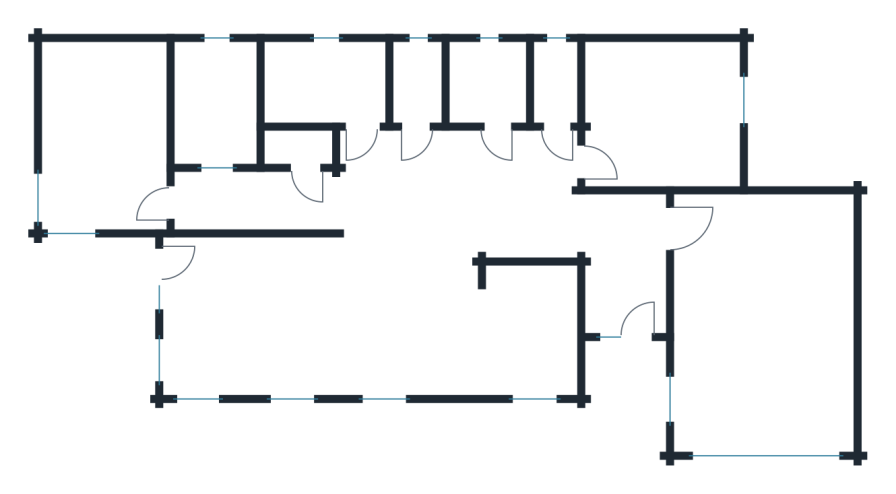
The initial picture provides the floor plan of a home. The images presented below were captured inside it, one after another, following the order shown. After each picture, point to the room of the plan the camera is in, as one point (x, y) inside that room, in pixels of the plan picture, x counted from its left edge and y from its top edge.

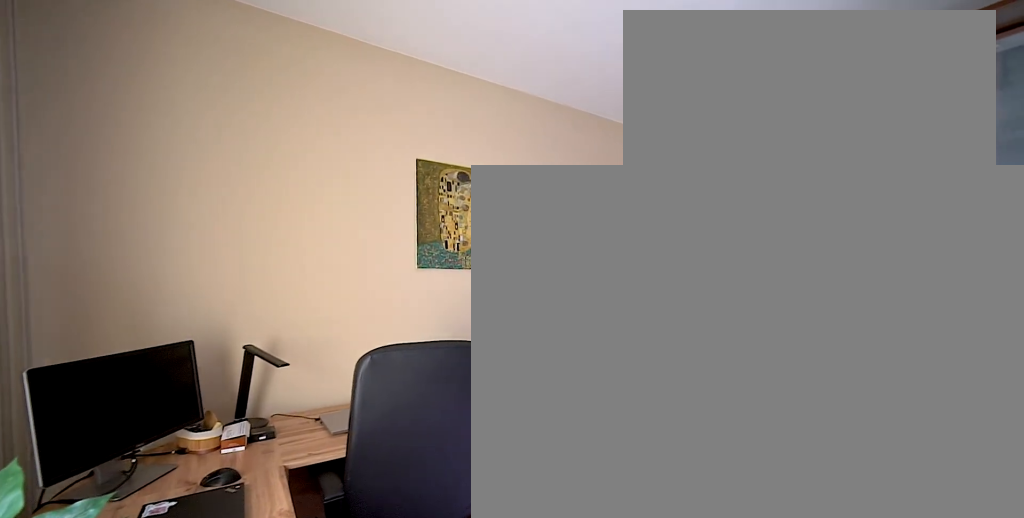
(658, 115)
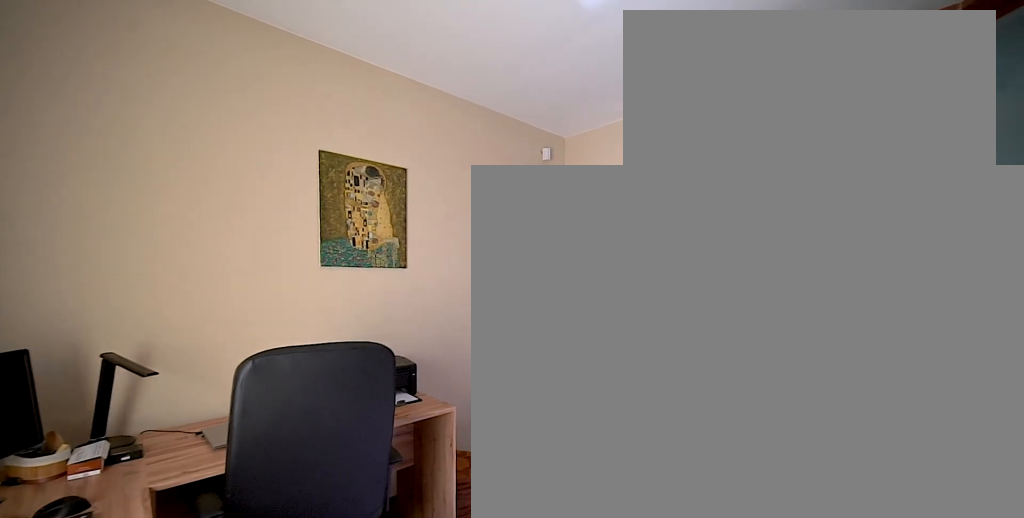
(658, 115)
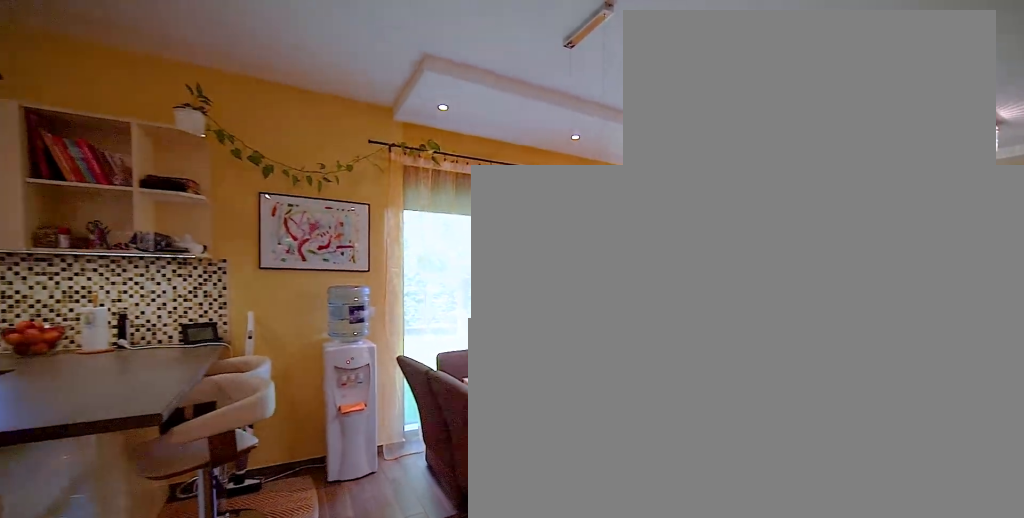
(378, 315)
